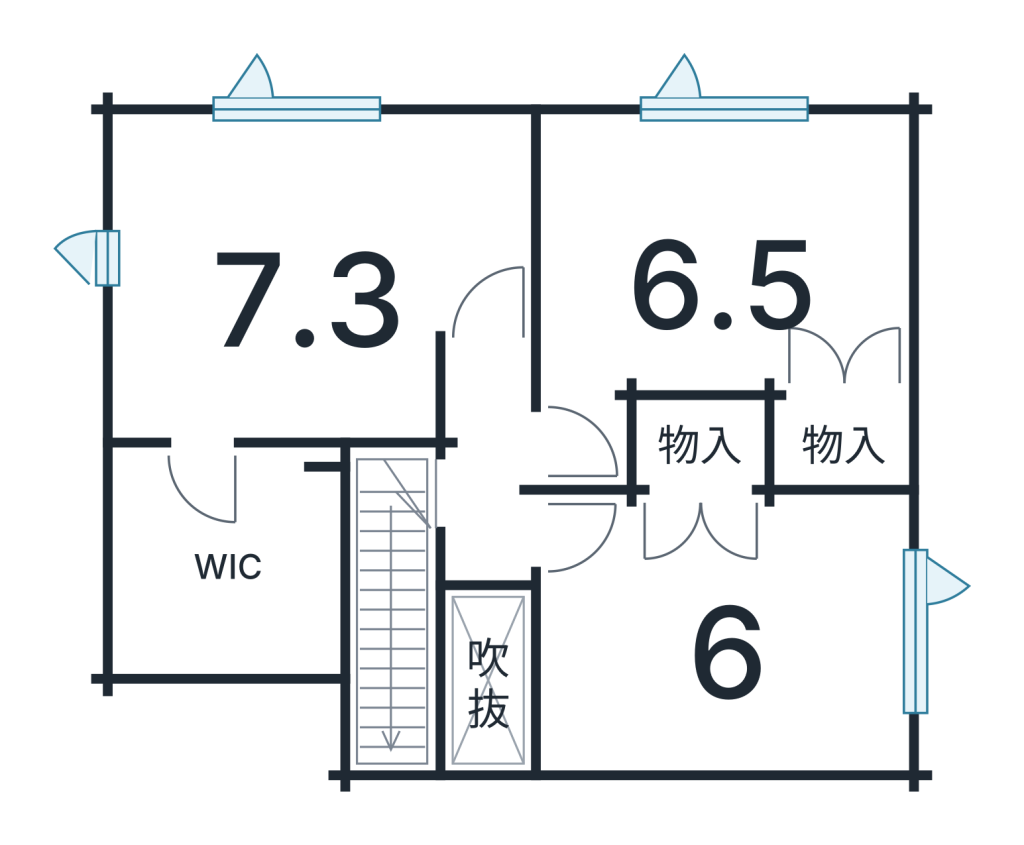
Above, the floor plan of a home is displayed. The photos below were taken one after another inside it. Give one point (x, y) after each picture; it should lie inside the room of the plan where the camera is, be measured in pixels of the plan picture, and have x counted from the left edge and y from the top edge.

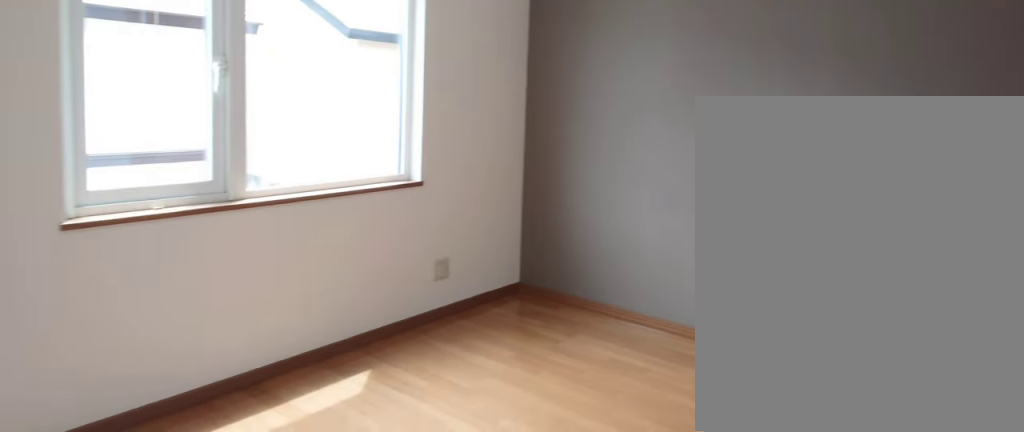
(705, 267)
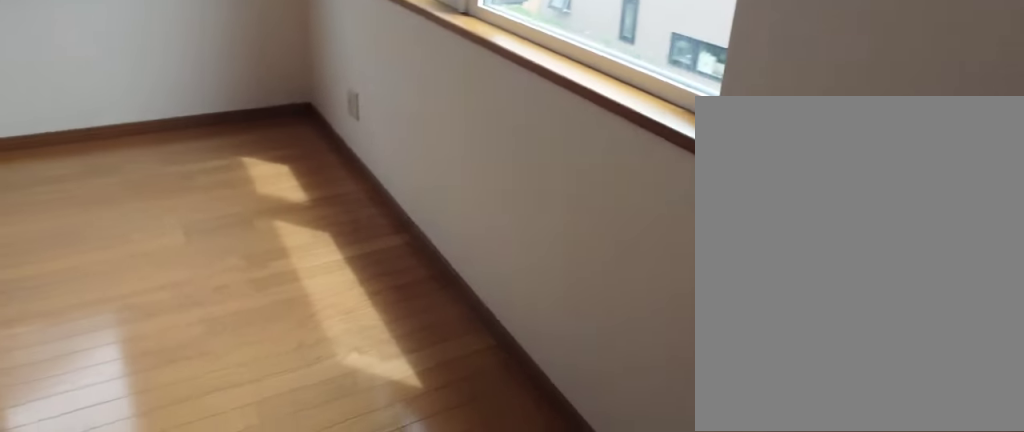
(275, 292)
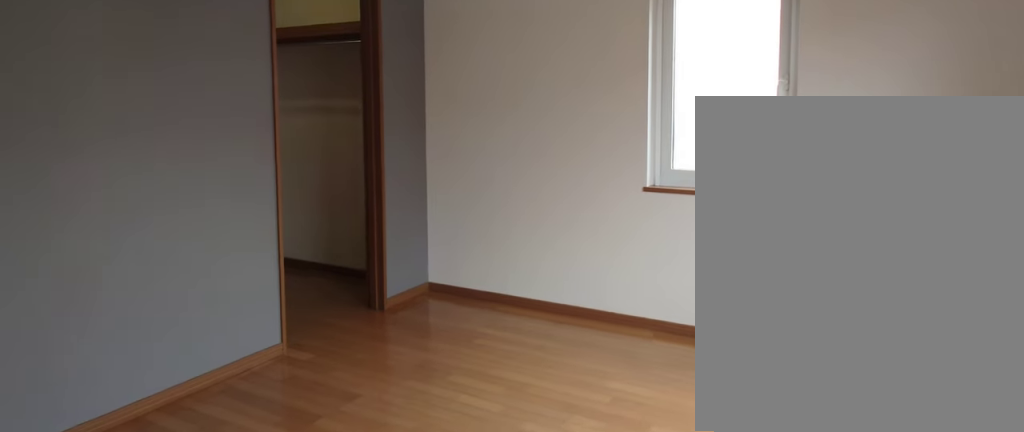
(275, 292)
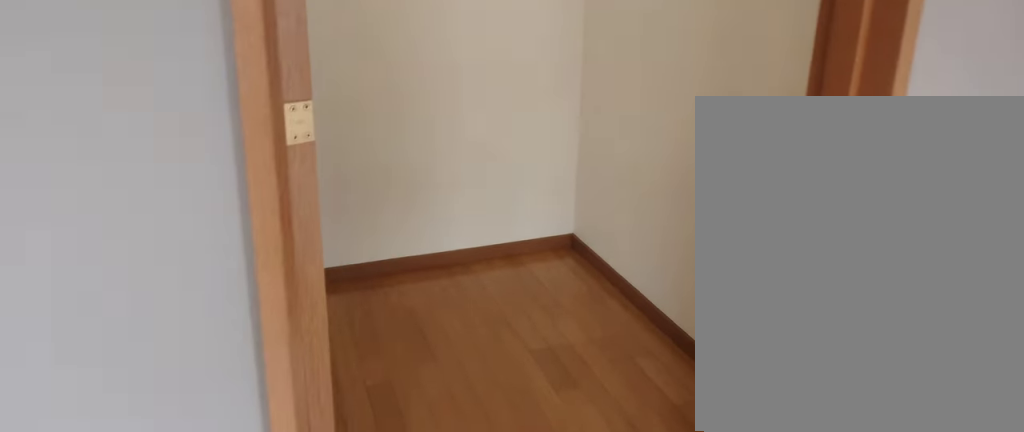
(206, 576)
